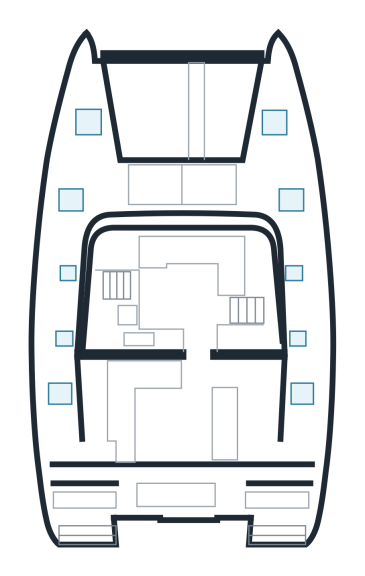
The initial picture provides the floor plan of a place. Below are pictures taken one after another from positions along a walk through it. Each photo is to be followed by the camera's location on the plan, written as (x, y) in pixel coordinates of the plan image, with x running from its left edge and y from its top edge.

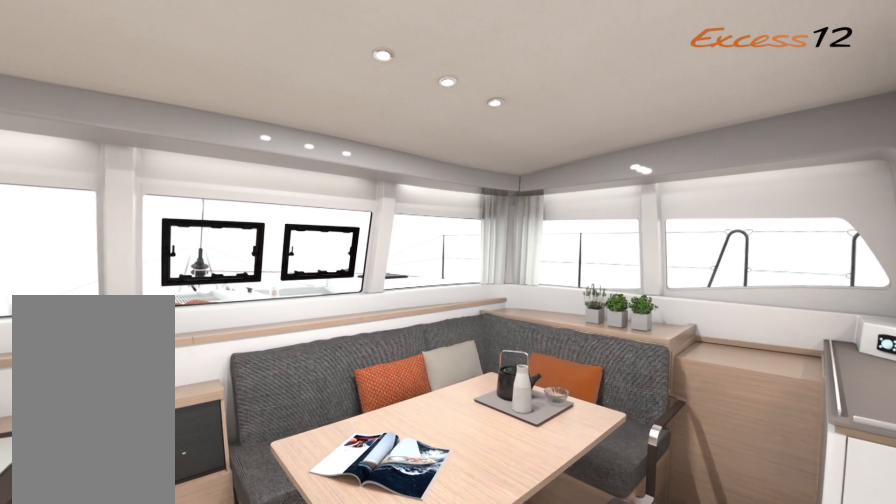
(165, 338)
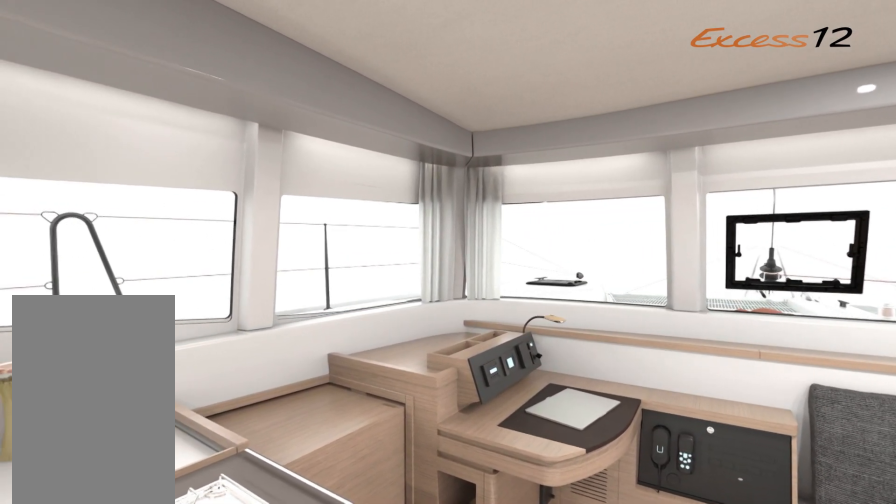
(165, 338)
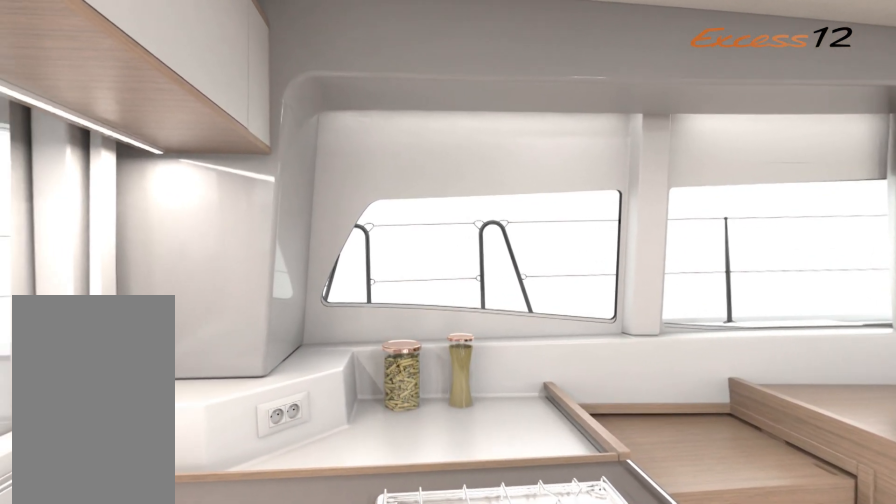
(165, 338)
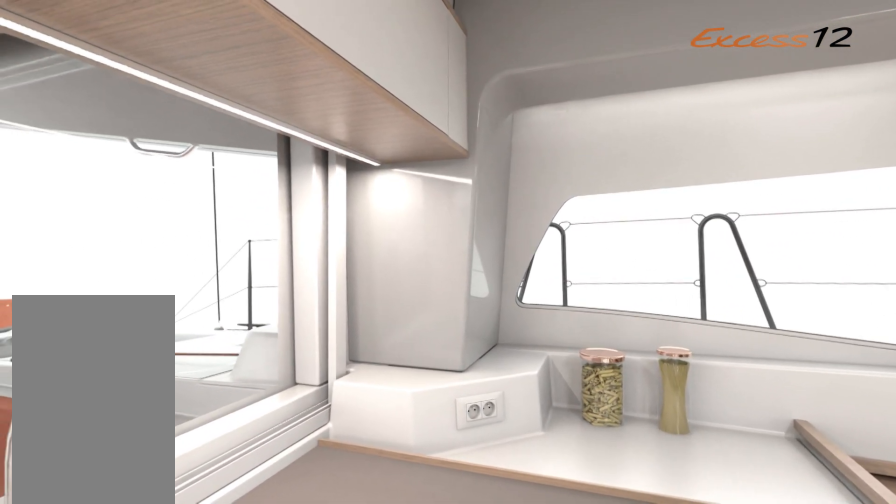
(165, 338)
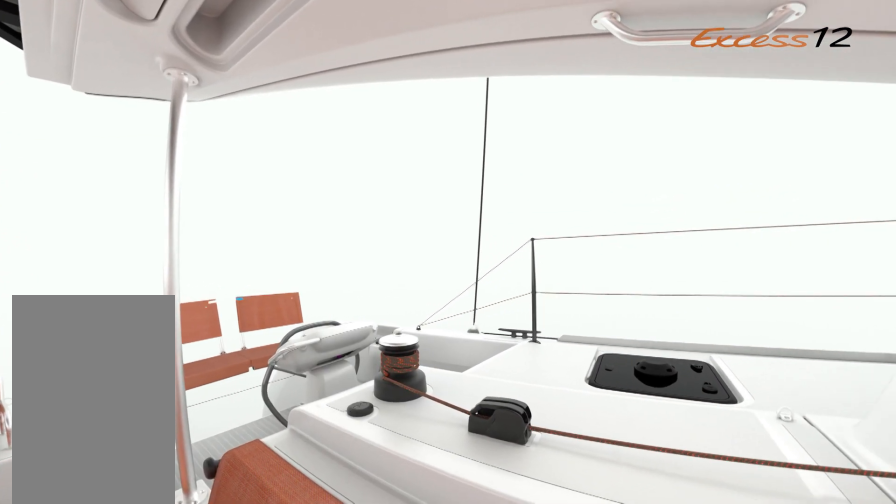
(146, 408)
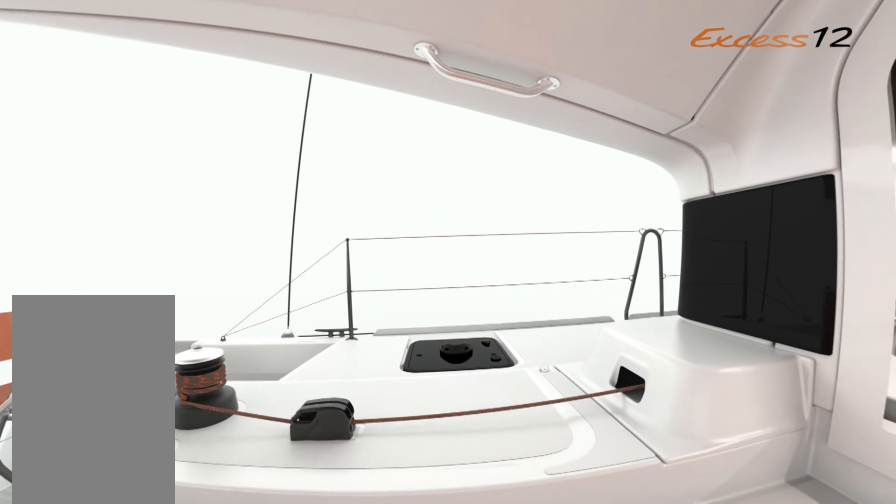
(145, 408)
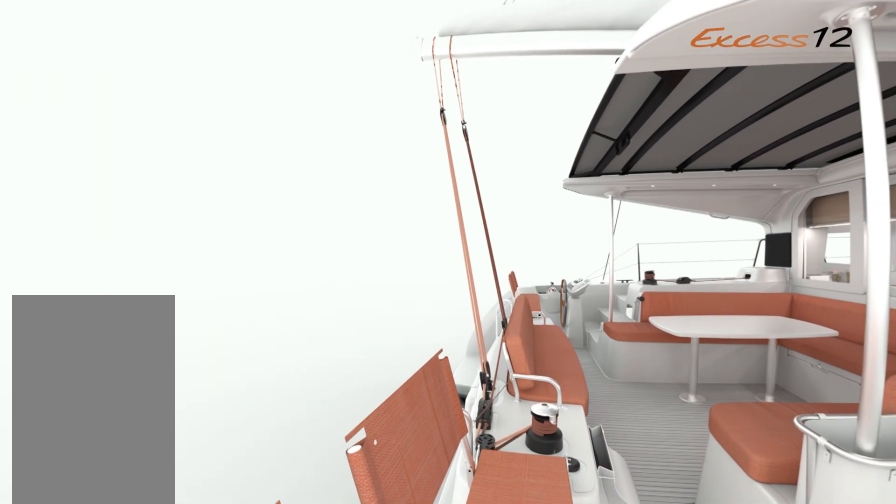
(284, 500)
